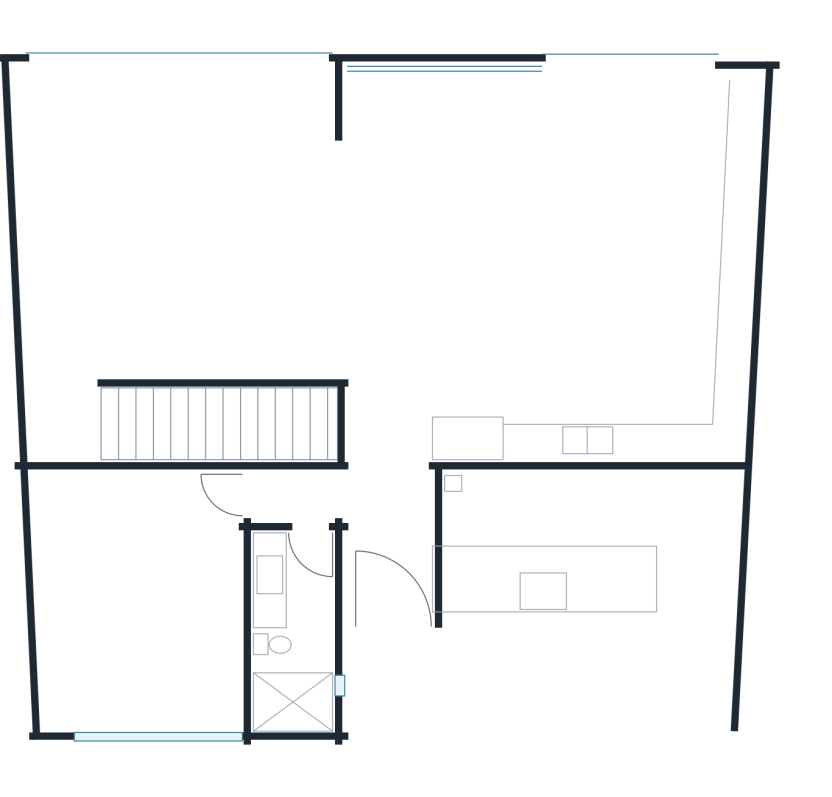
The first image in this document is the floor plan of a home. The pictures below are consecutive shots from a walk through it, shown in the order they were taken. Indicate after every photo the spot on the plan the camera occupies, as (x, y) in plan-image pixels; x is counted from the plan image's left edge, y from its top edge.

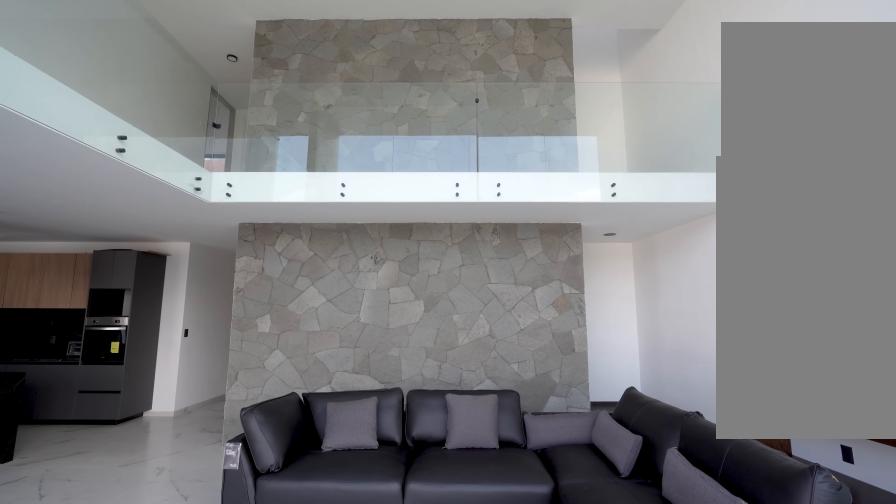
(213, 172)
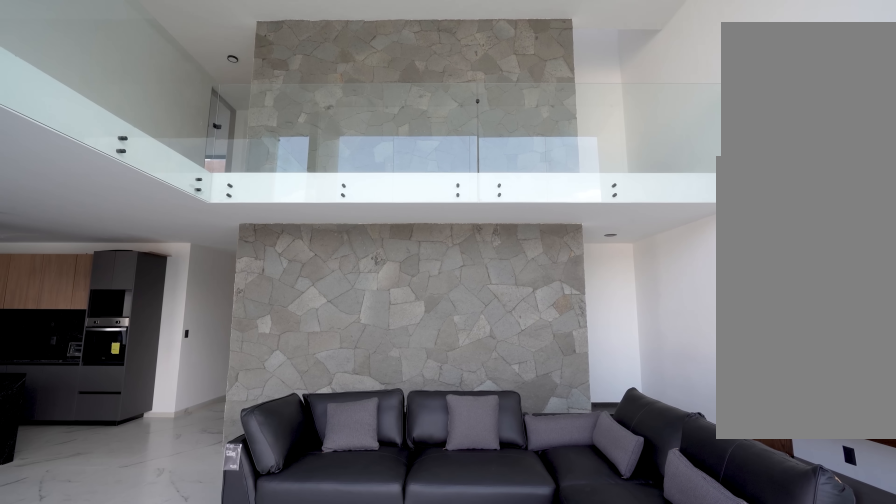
(213, 172)
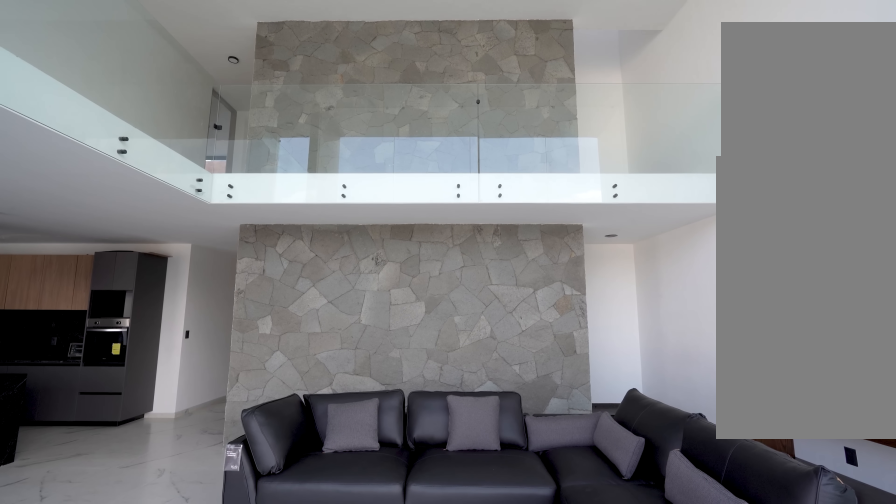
(213, 172)
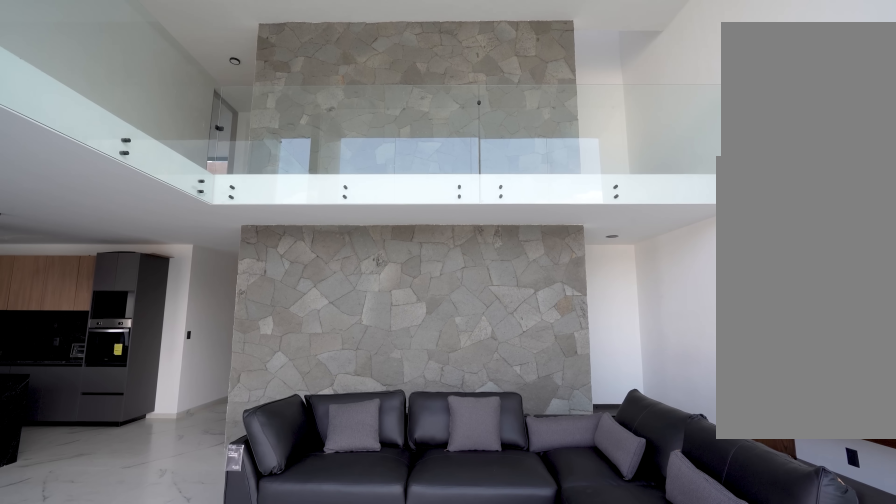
(211, 169)
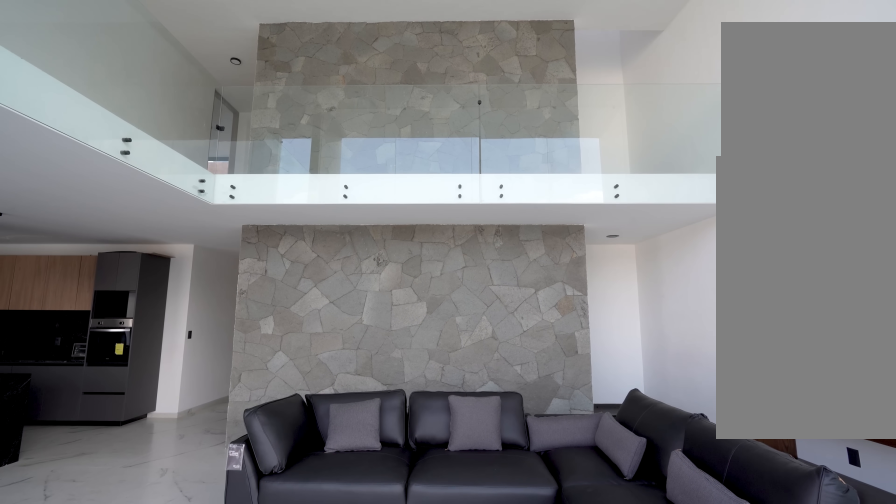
(209, 168)
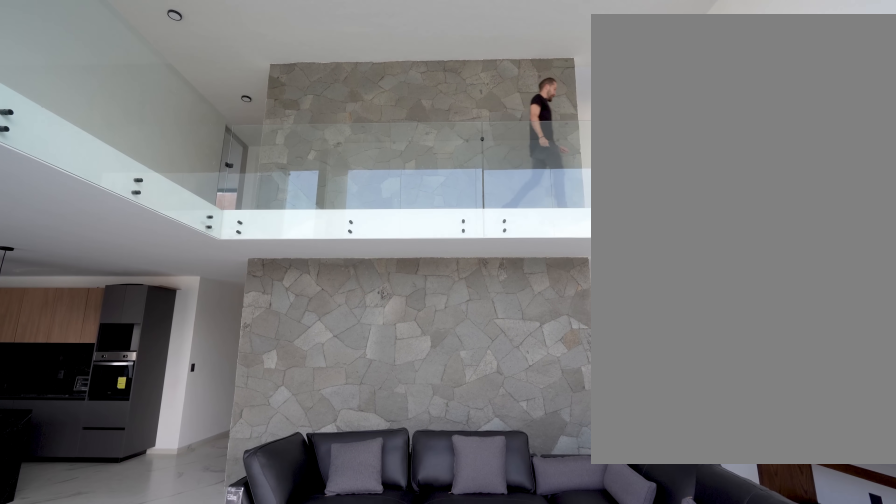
(203, 168)
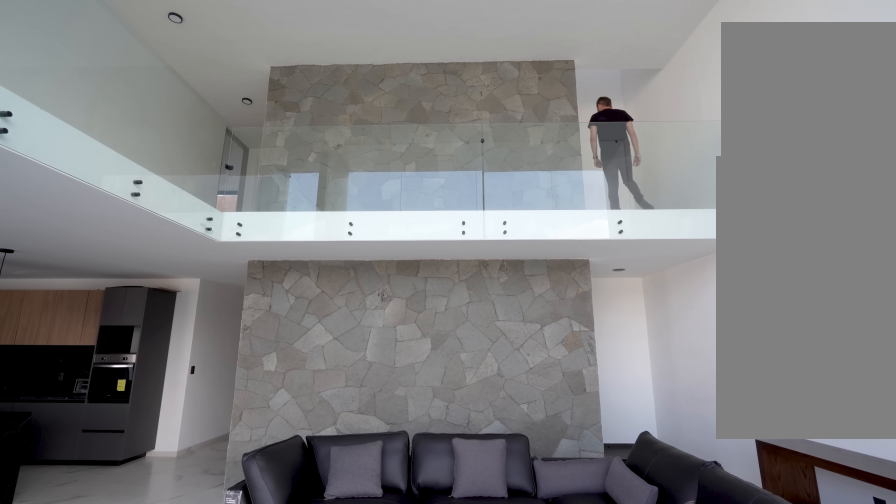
(196, 168)
